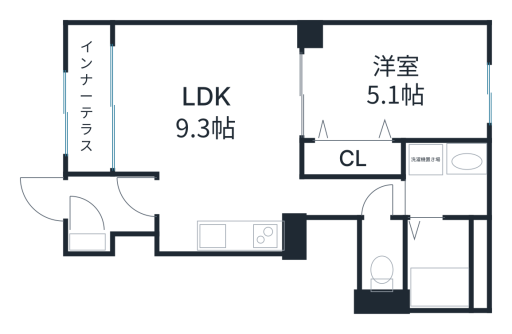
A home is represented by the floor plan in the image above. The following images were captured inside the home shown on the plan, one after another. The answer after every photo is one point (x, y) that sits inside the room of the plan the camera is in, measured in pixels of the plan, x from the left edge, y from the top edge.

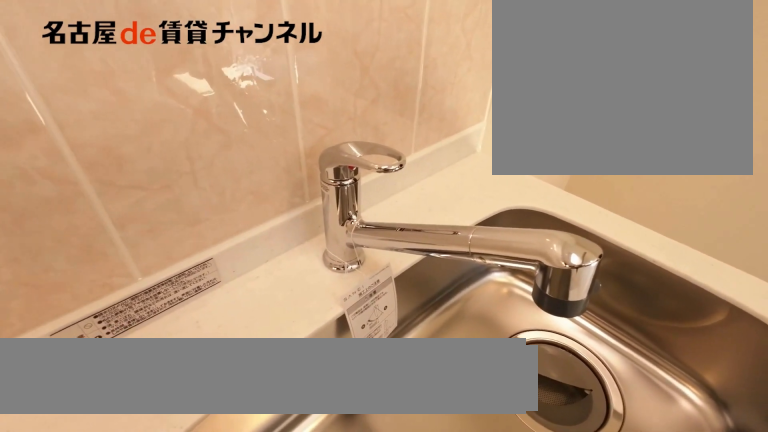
(248, 235)
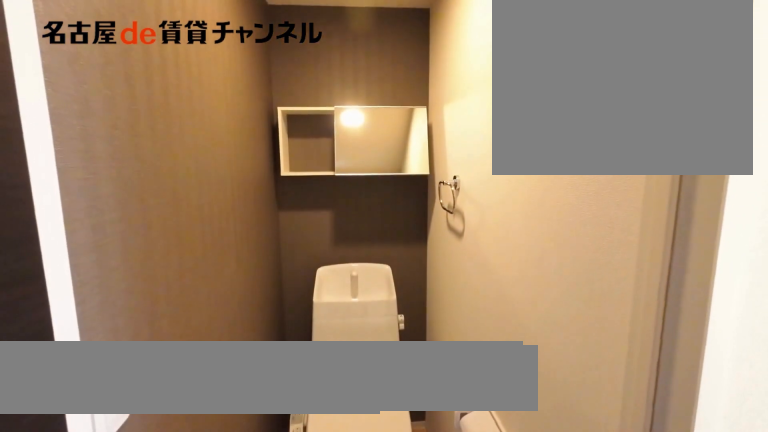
(381, 256)
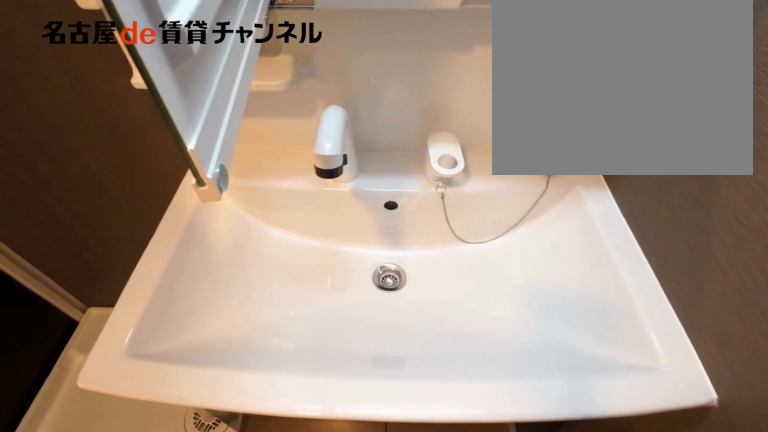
(445, 178)
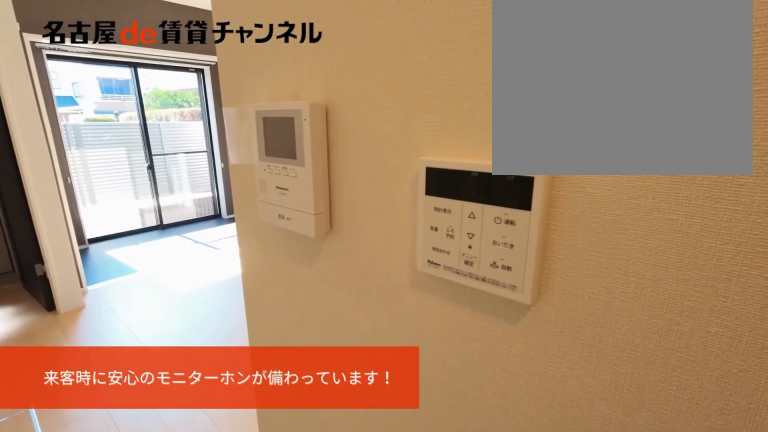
(213, 133)
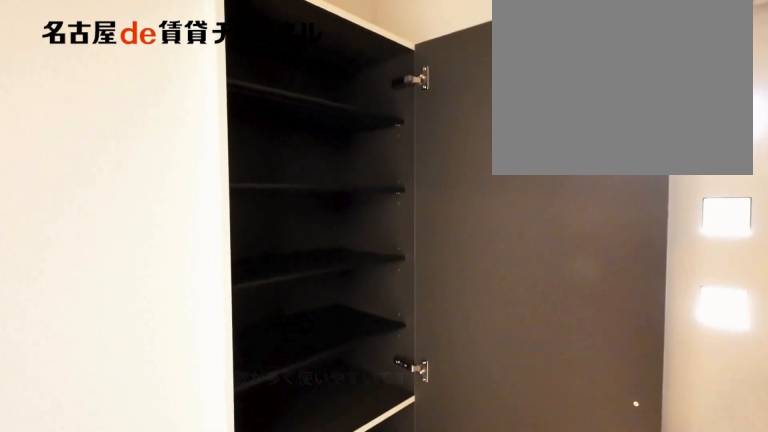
(90, 243)
